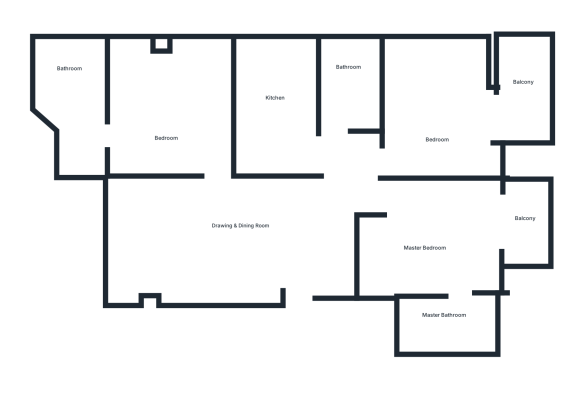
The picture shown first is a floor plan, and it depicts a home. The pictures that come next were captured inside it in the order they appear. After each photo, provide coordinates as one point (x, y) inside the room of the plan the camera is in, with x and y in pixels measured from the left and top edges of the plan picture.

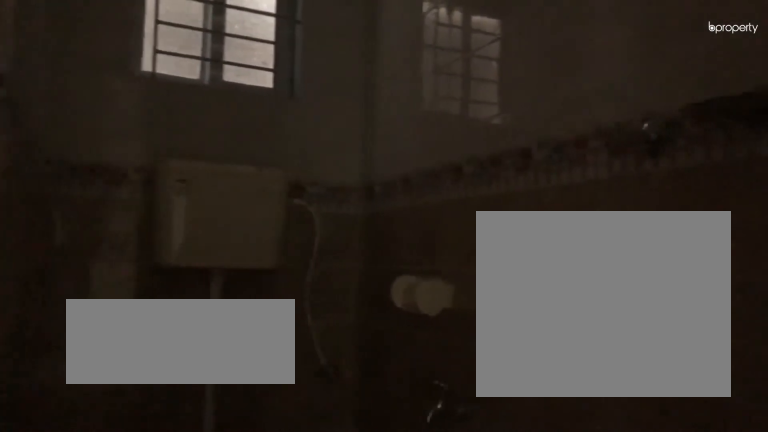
(342, 86)
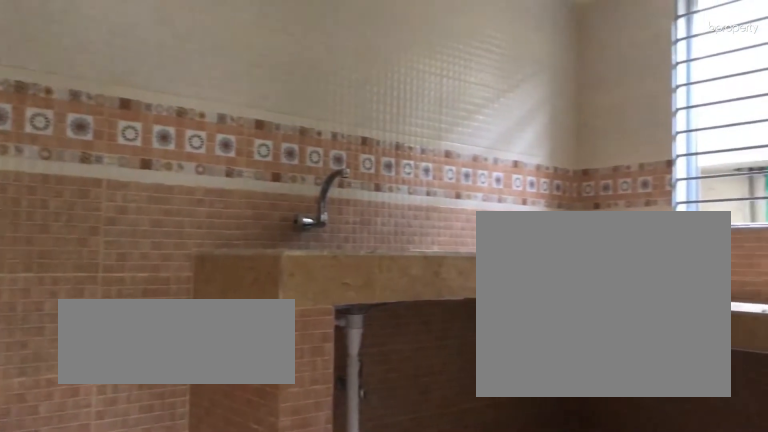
(278, 112)
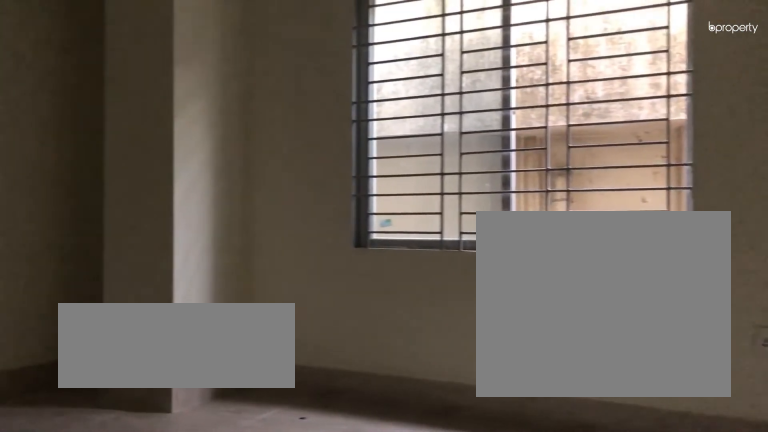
(169, 112)
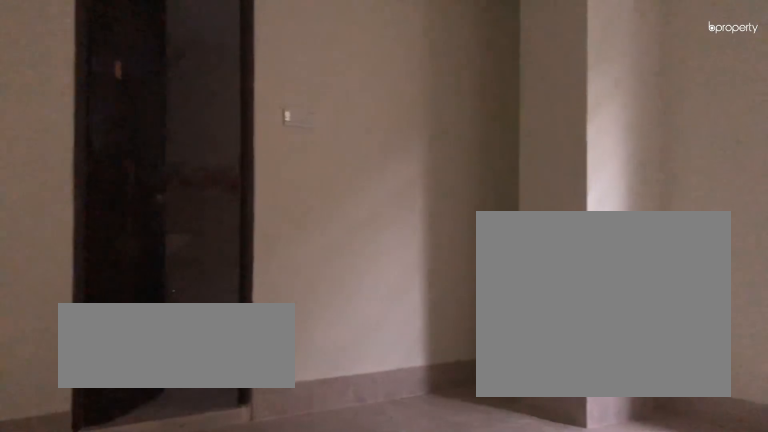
(169, 112)
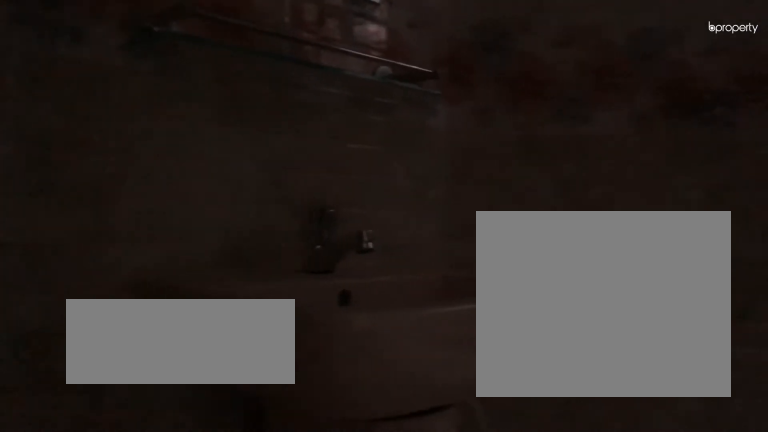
(71, 84)
